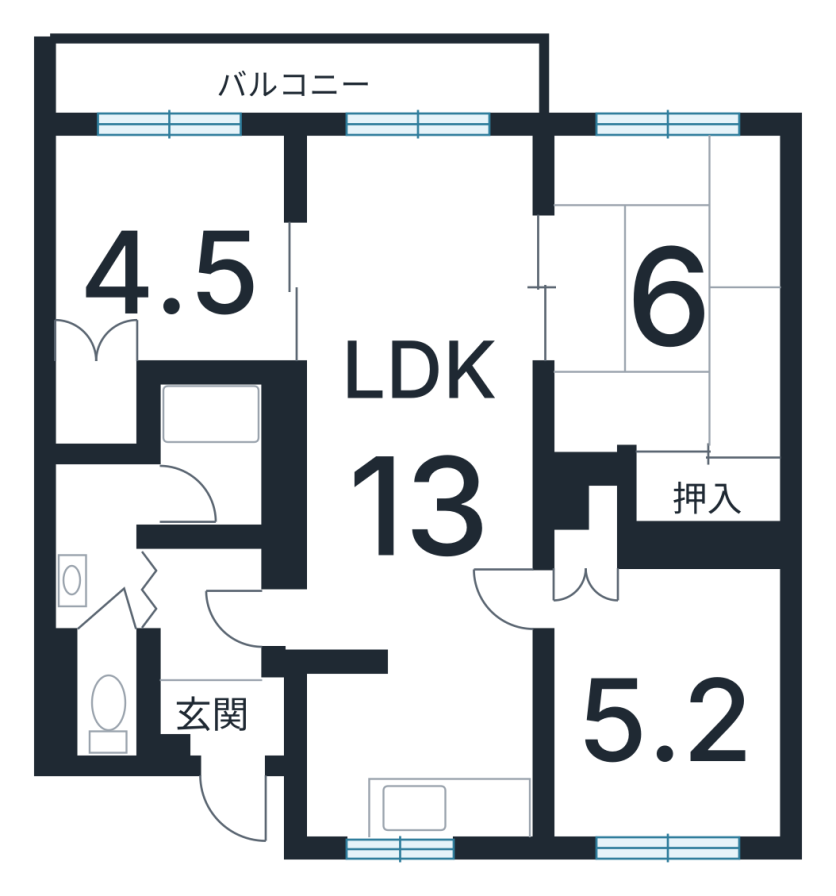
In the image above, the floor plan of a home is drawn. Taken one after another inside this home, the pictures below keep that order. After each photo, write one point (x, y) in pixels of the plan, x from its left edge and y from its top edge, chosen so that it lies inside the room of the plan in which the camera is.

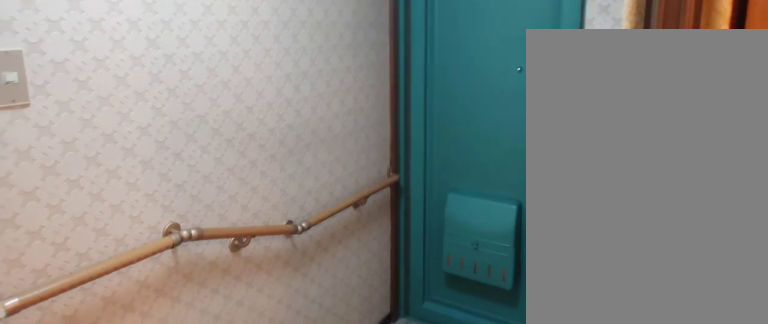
(201, 664)
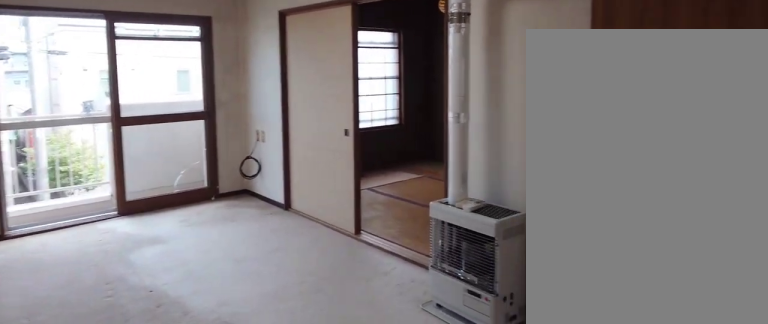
(423, 359)
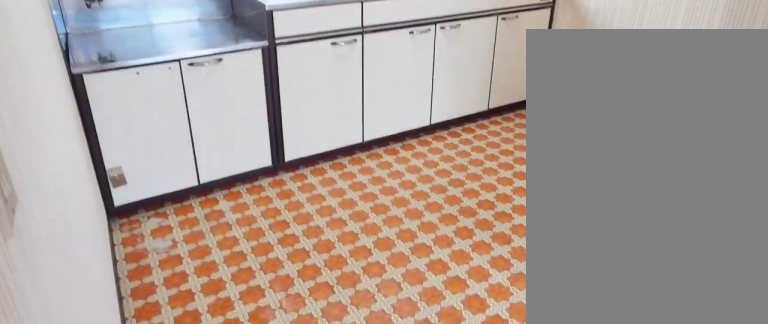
(424, 757)
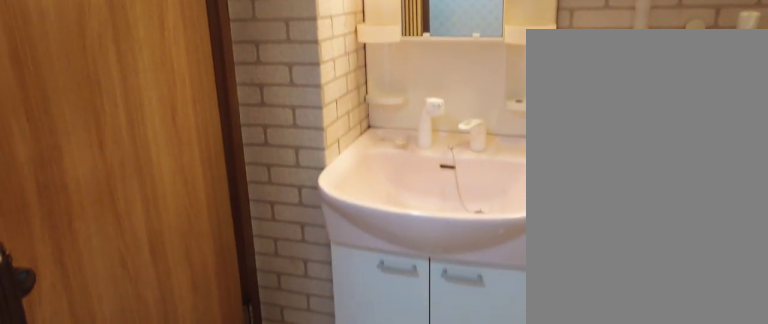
(111, 568)
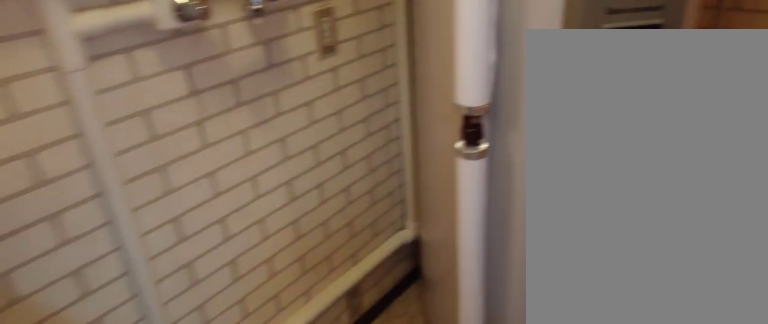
(111, 568)
